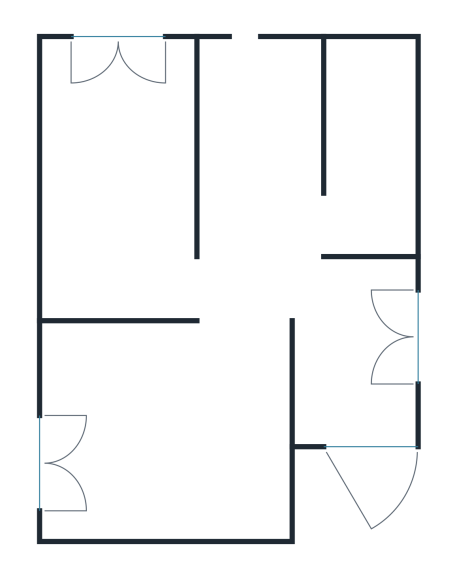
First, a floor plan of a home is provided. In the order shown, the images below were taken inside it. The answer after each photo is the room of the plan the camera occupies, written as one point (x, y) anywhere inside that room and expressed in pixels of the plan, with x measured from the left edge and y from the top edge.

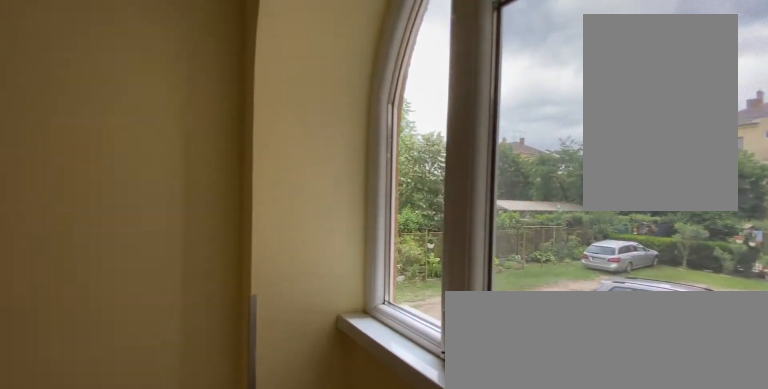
(355, 358)
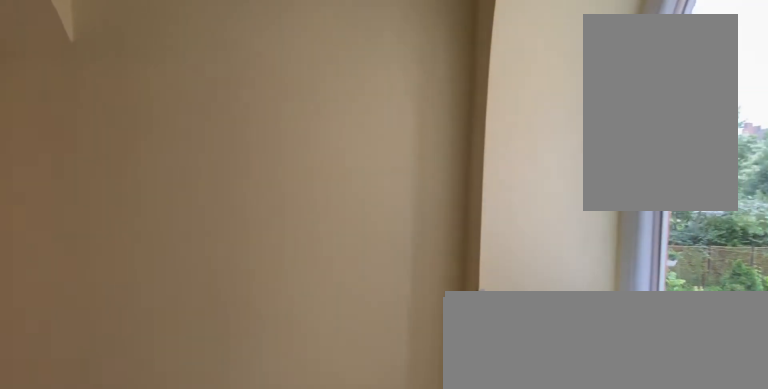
(355, 358)
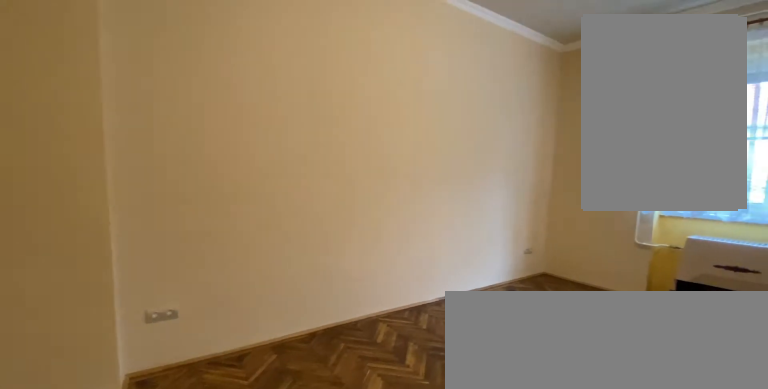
(168, 430)
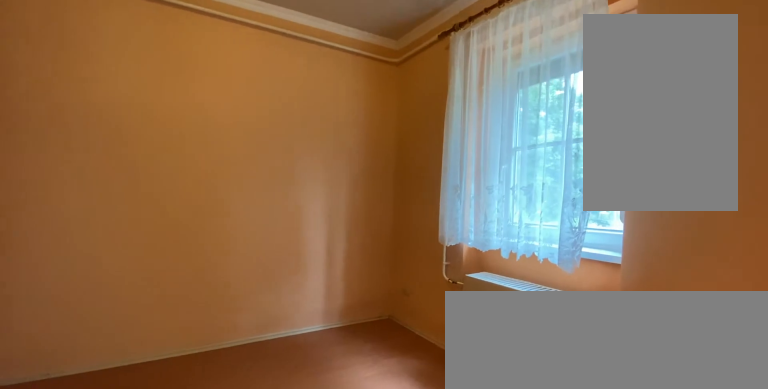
(111, 175)
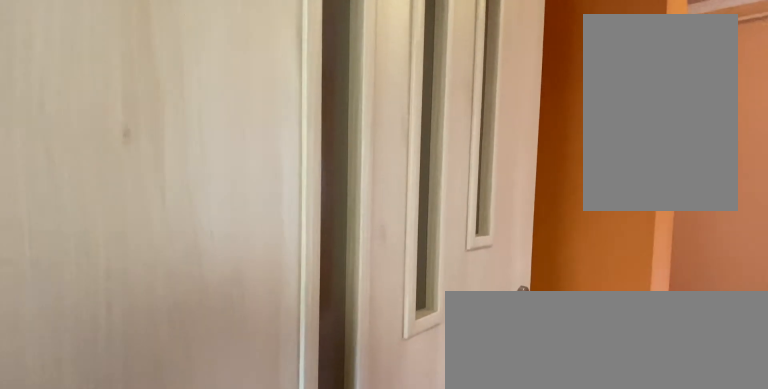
(111, 175)
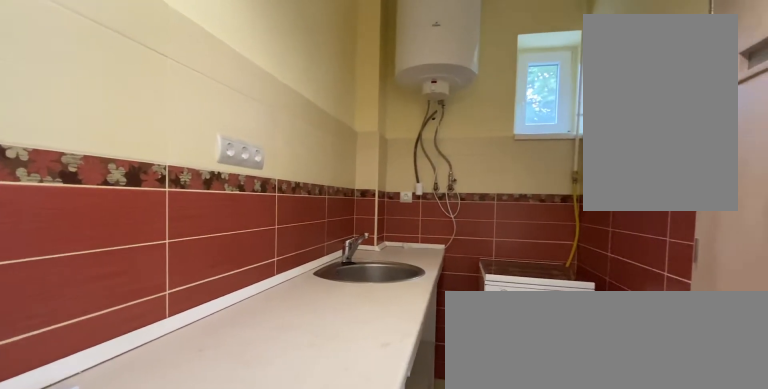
(261, 159)
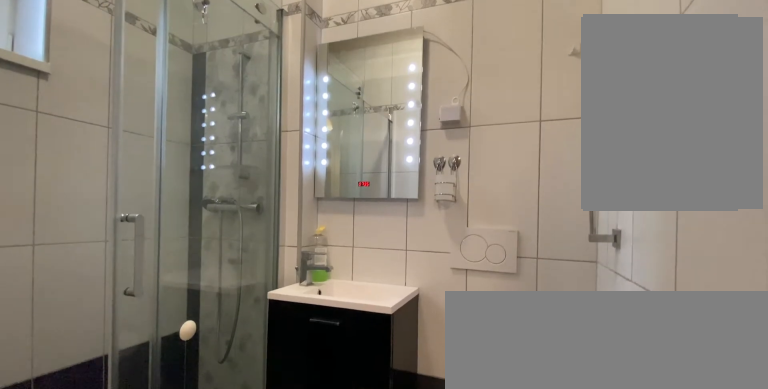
(371, 172)
